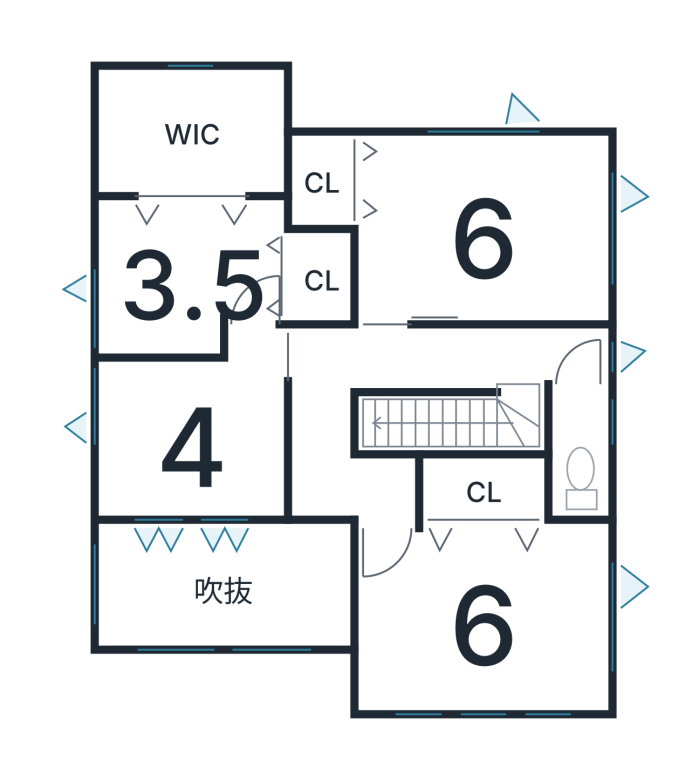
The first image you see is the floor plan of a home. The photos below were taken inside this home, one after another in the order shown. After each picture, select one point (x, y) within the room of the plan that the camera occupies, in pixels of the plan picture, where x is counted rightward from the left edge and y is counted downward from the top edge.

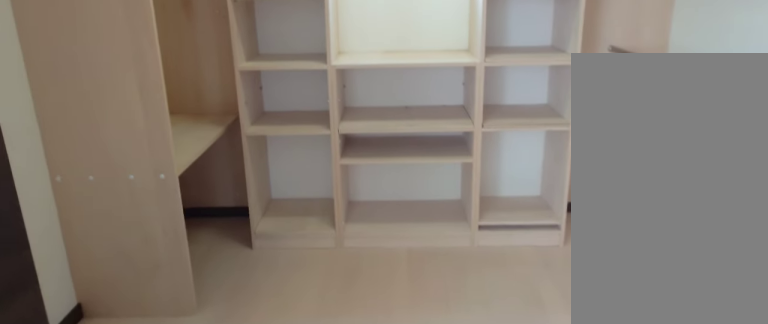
(178, 122)
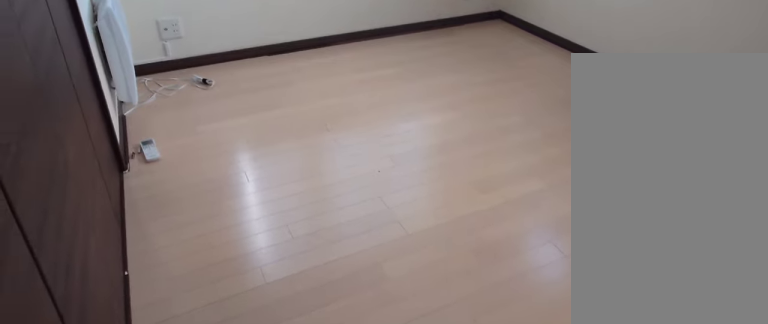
(474, 603)
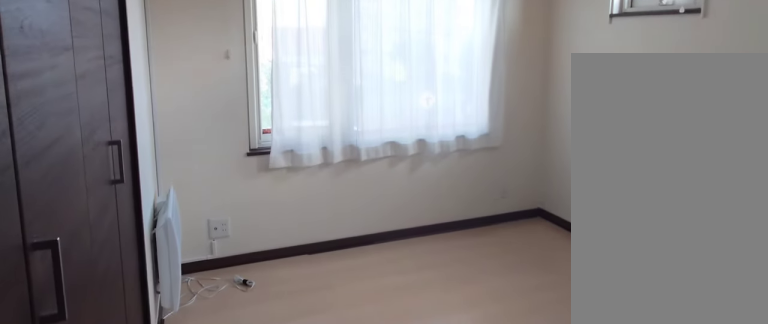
(474, 603)
